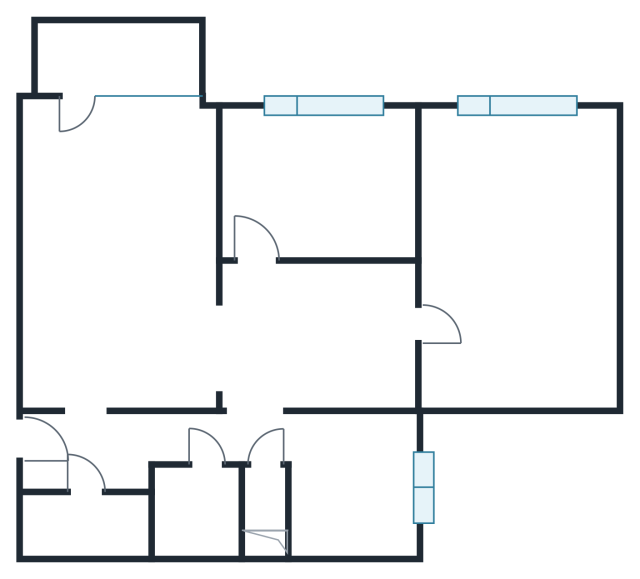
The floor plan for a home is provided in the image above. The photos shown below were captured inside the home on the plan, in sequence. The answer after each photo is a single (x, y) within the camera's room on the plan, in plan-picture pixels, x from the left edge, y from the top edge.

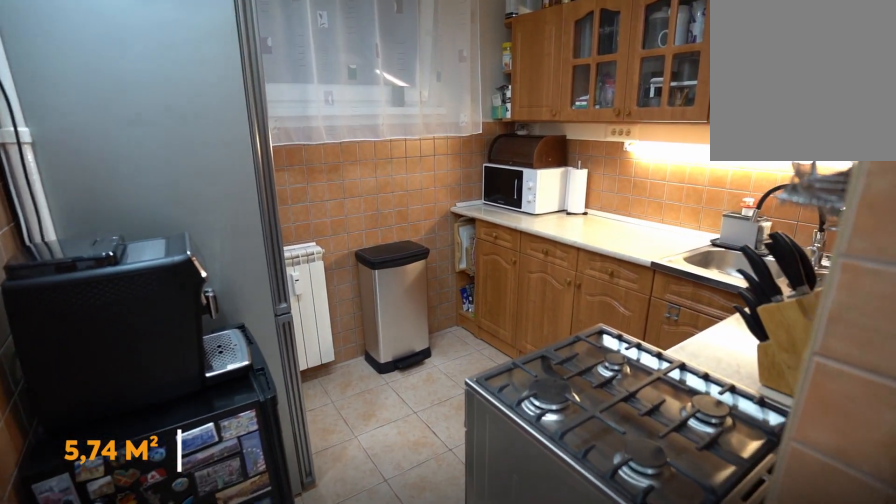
(351, 482)
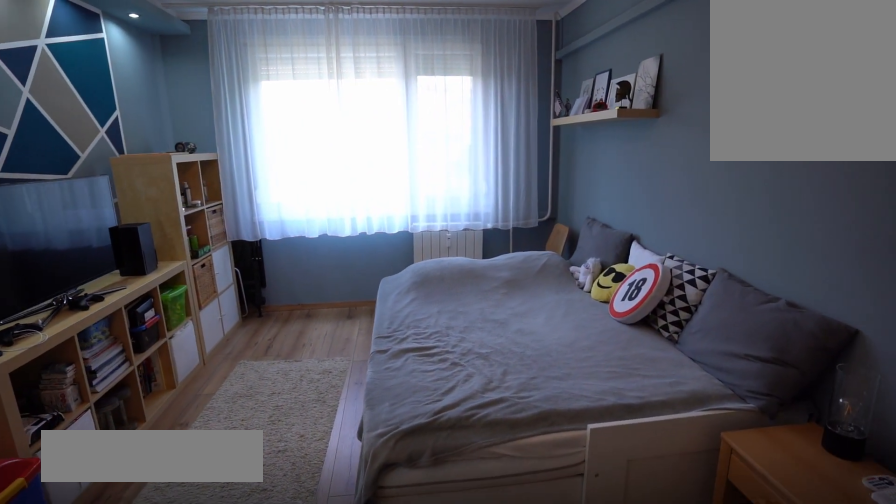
(525, 273)
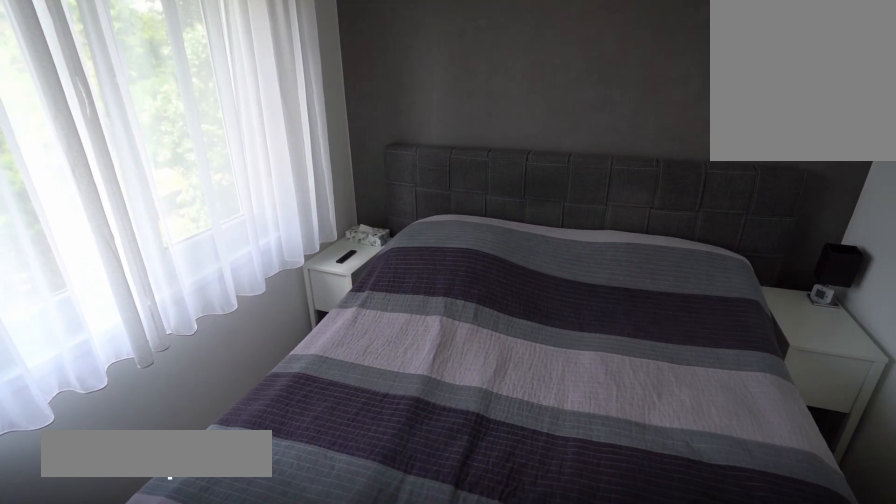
(329, 179)
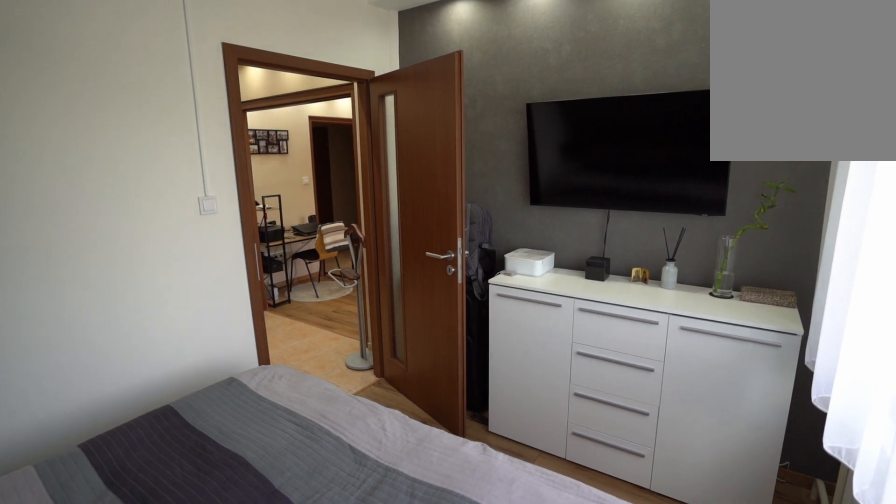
(329, 178)
